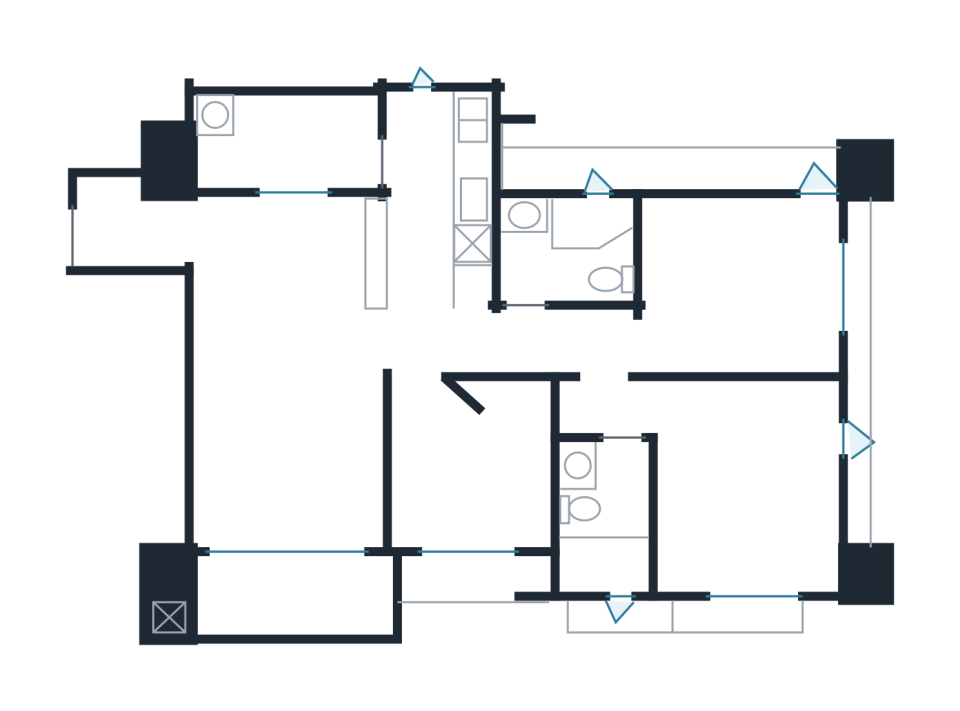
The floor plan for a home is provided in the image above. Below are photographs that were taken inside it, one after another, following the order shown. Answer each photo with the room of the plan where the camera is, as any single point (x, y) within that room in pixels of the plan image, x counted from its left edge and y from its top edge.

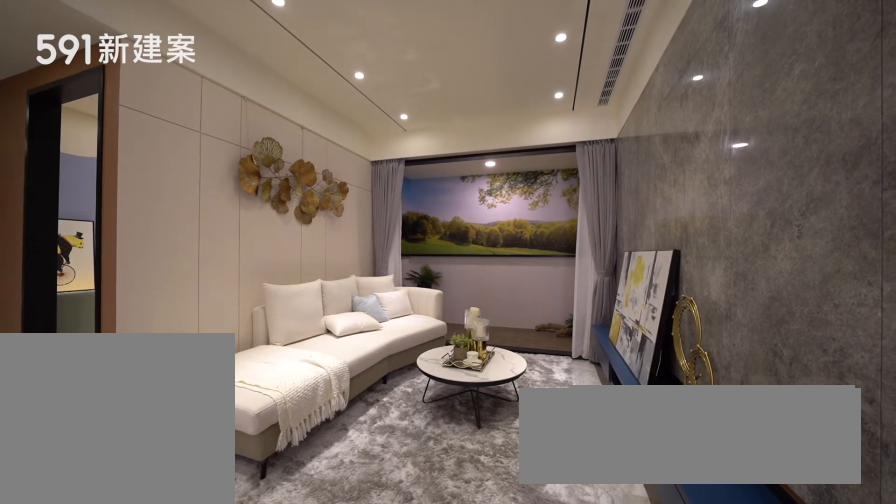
(291, 445)
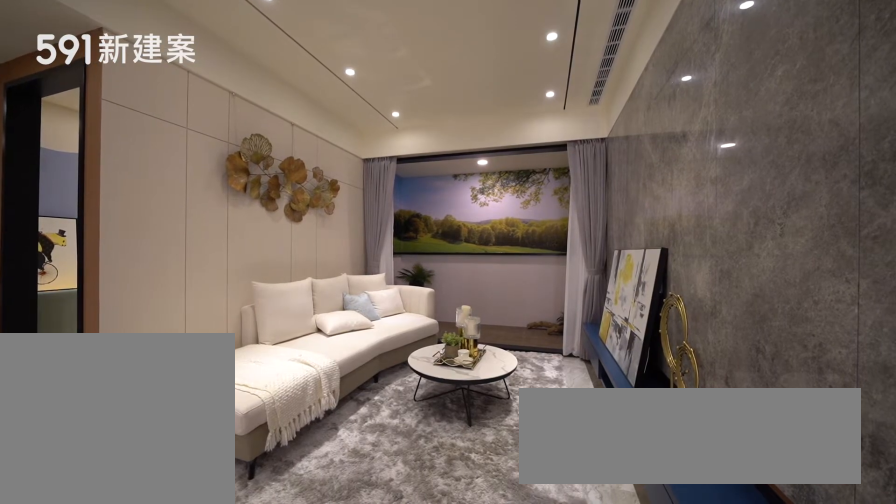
(291, 445)
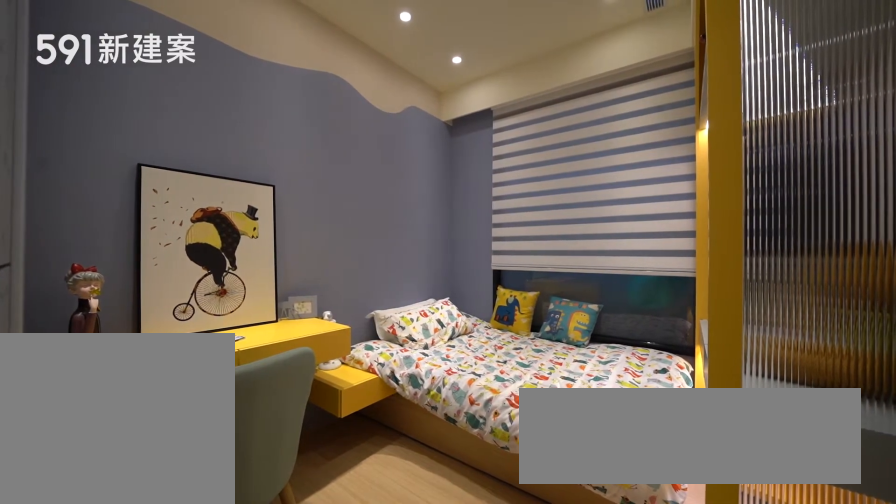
(477, 465)
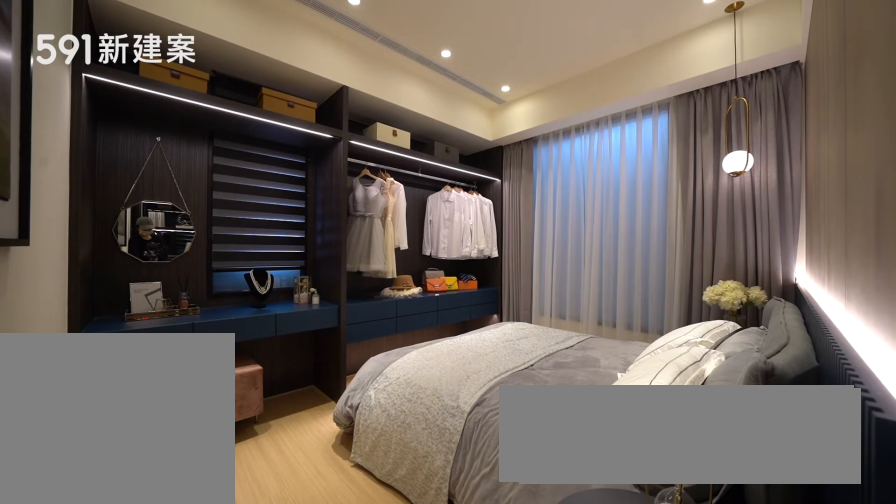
(730, 478)
